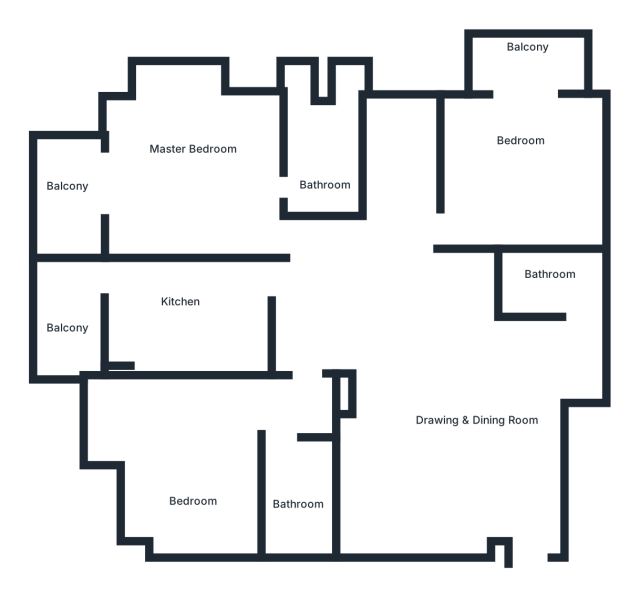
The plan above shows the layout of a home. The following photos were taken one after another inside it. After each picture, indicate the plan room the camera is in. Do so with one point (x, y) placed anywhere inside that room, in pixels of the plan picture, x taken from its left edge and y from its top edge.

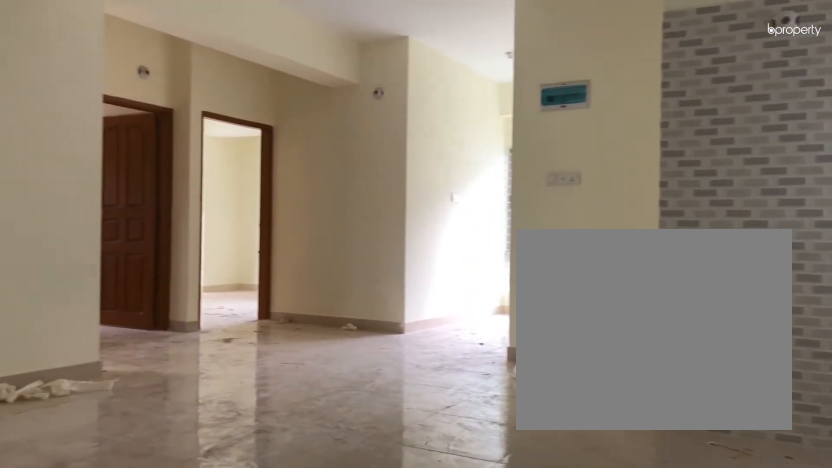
(520, 483)
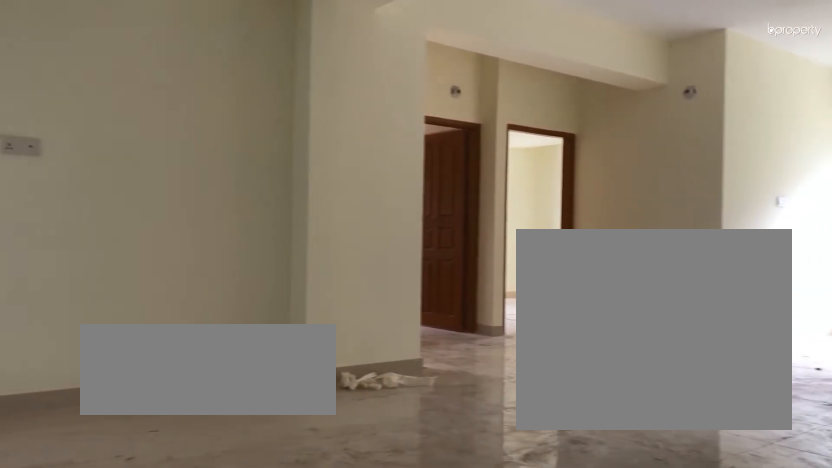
(520, 483)
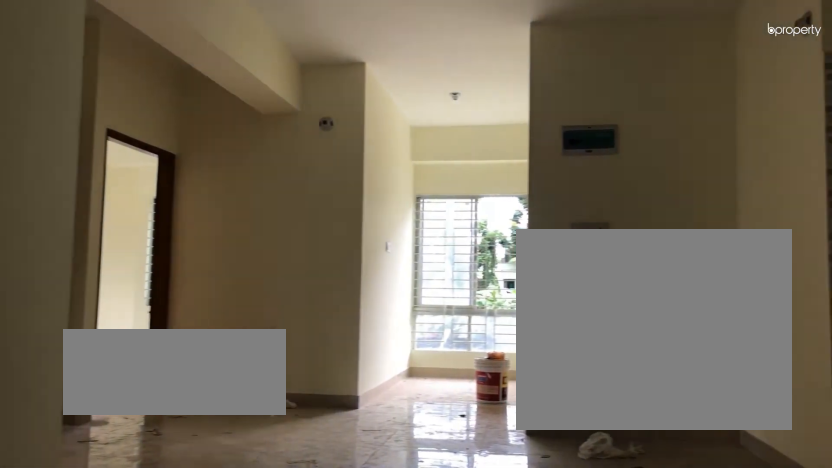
(412, 351)
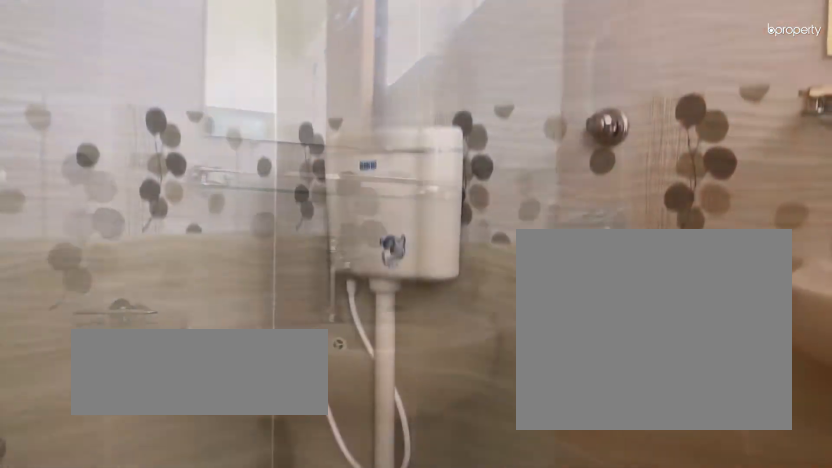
(552, 284)
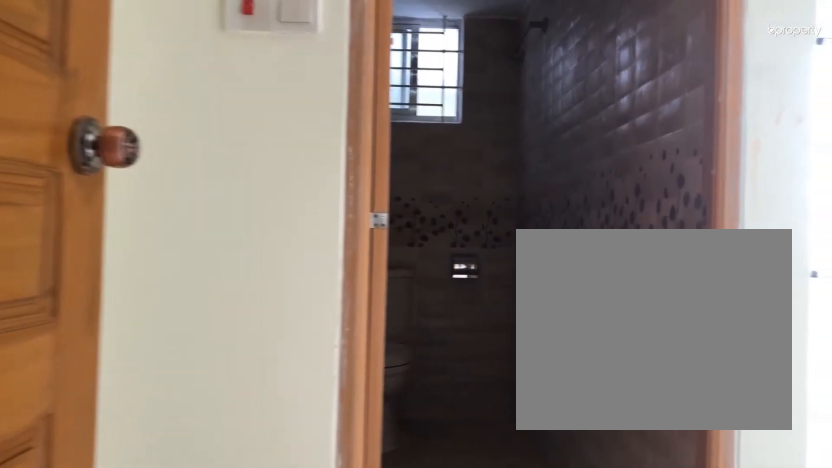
(258, 418)
